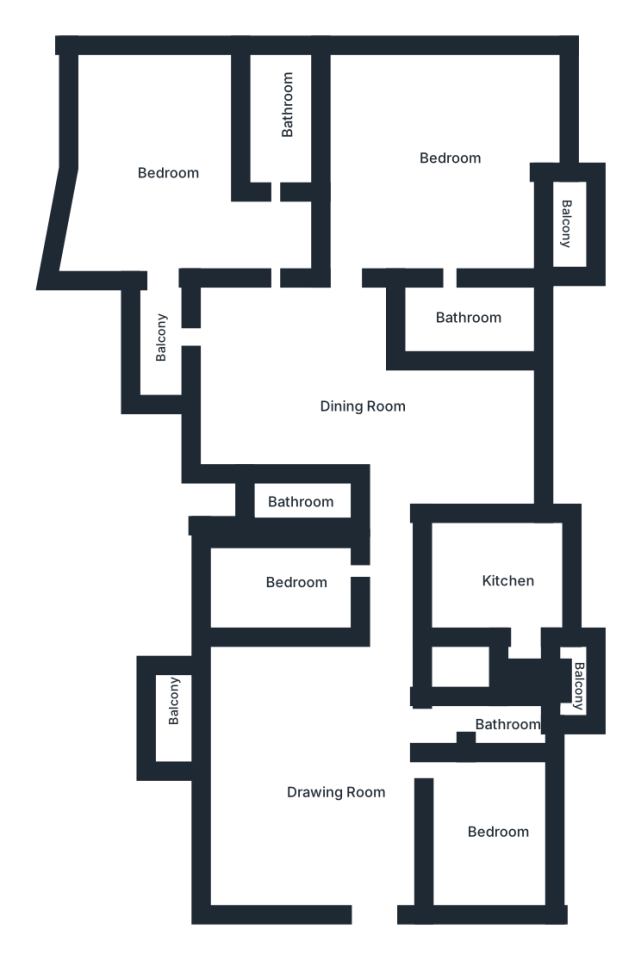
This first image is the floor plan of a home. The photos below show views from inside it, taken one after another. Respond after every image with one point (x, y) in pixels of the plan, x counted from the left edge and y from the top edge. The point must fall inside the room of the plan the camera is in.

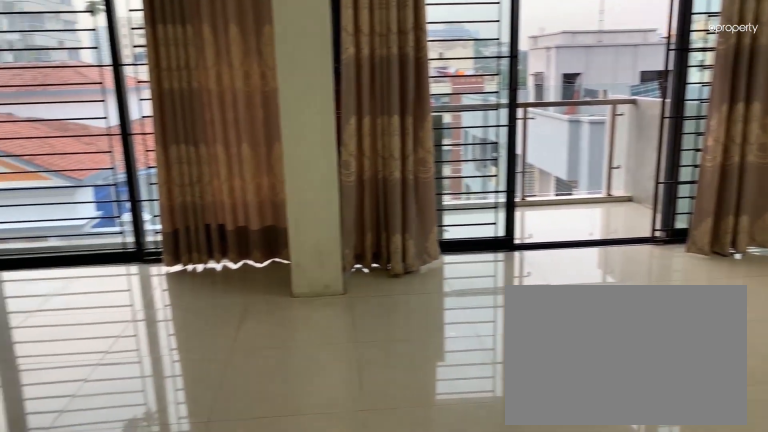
(340, 792)
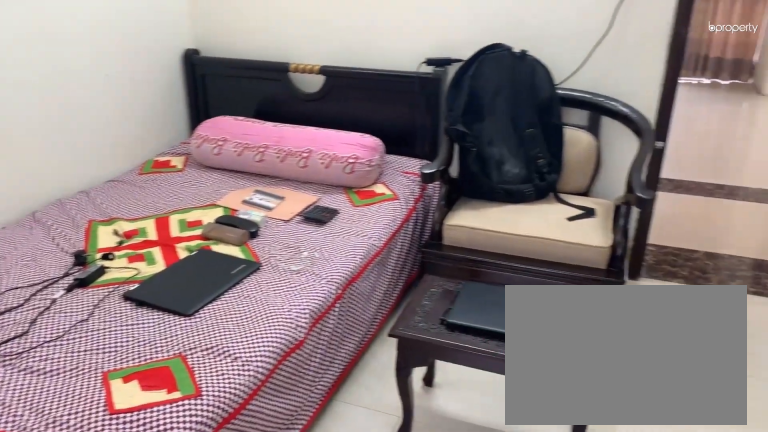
(499, 832)
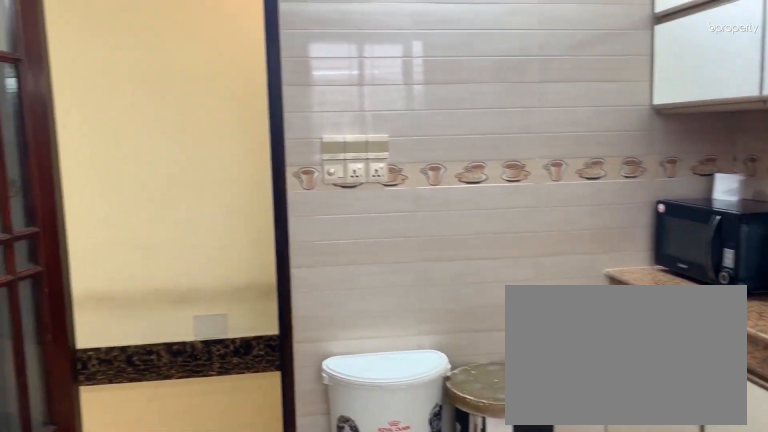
(514, 581)
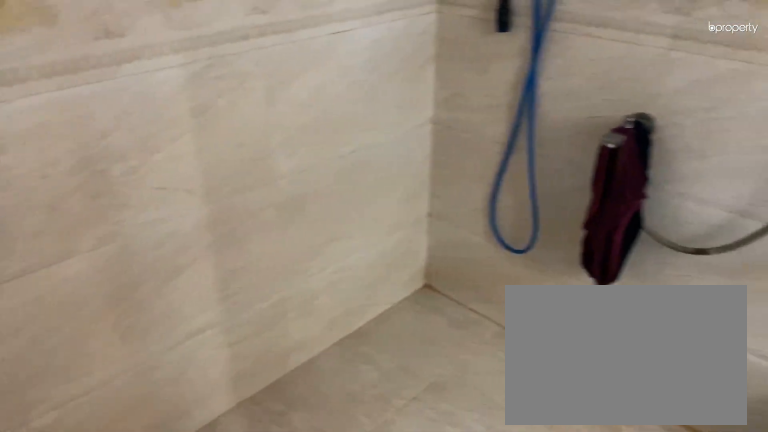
(281, 121)
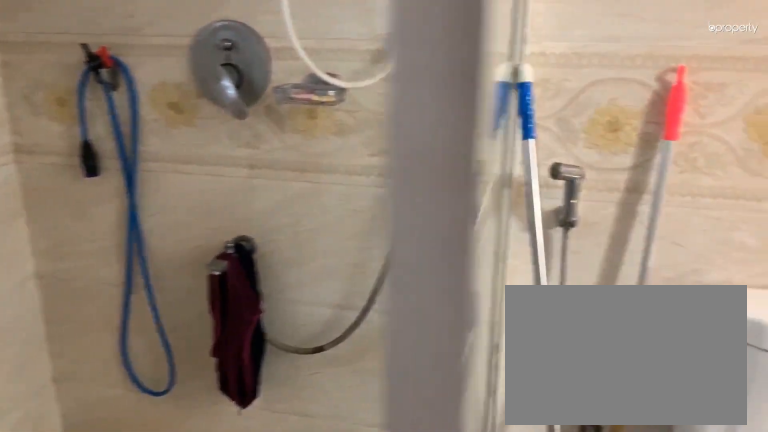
(281, 121)
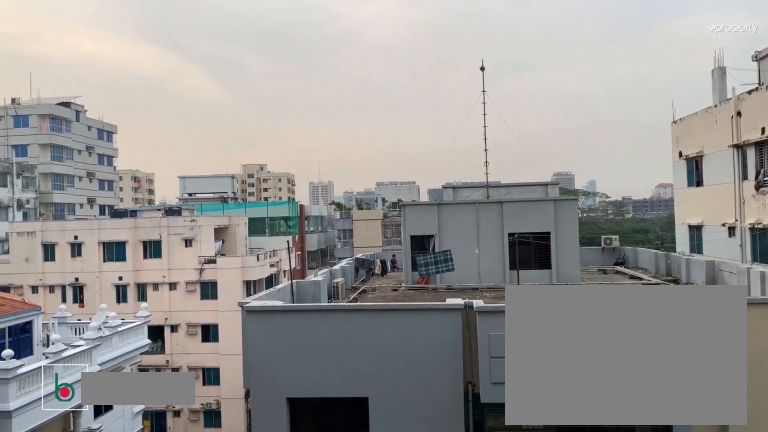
(161, 331)
